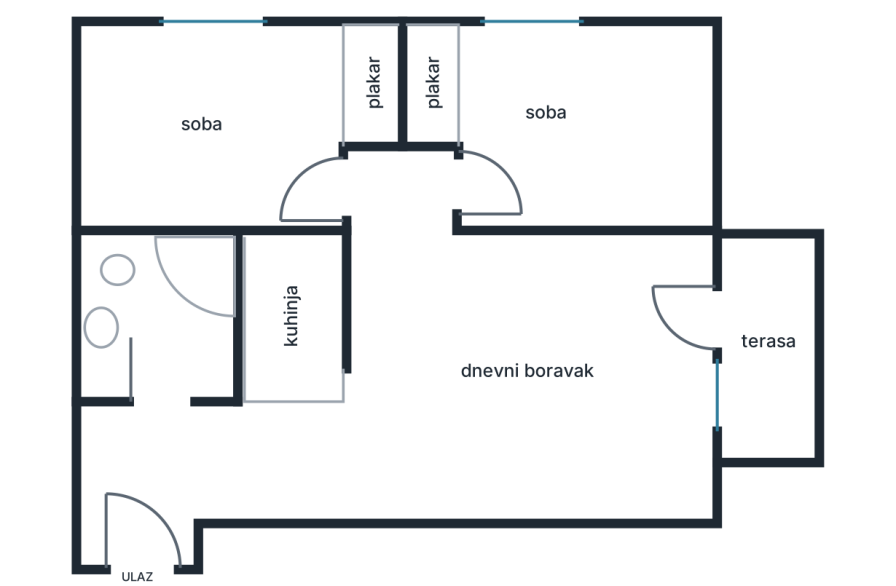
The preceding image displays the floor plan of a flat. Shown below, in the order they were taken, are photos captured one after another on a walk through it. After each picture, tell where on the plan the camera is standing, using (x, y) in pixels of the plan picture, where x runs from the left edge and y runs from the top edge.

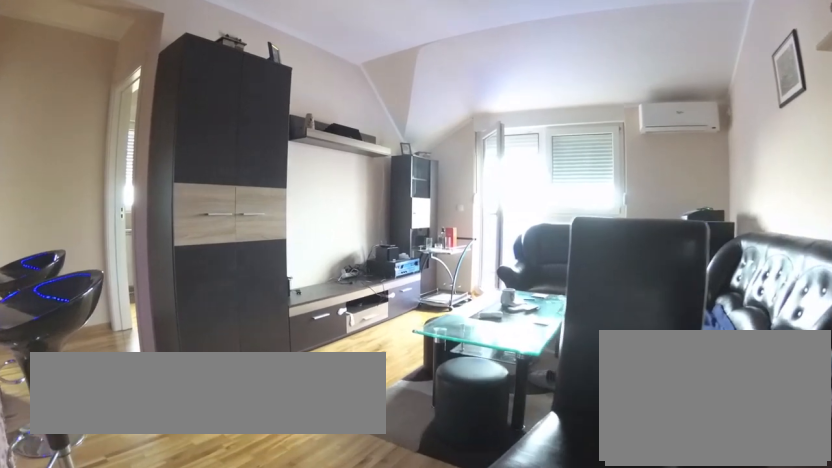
(347, 459)
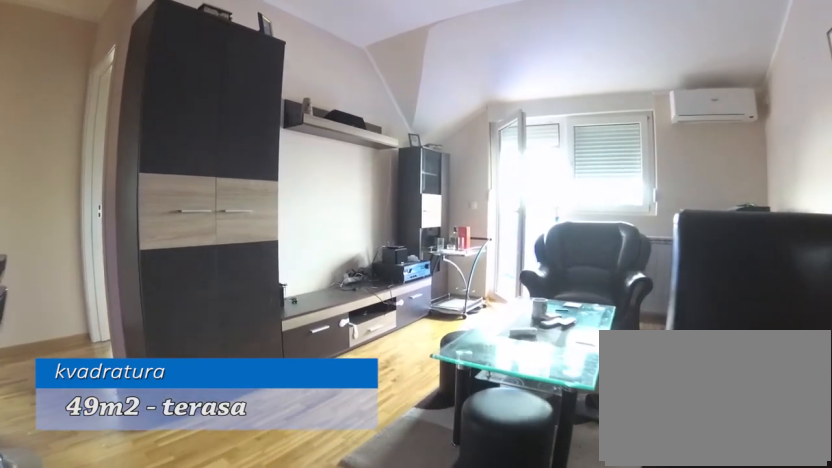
(373, 438)
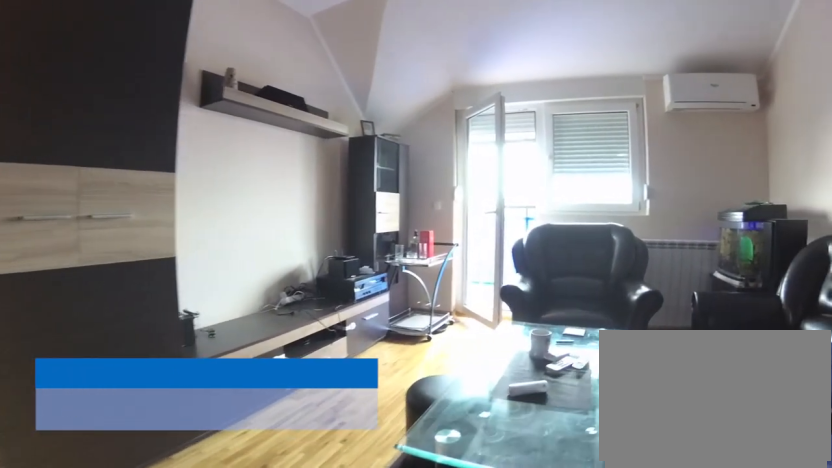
(429, 399)
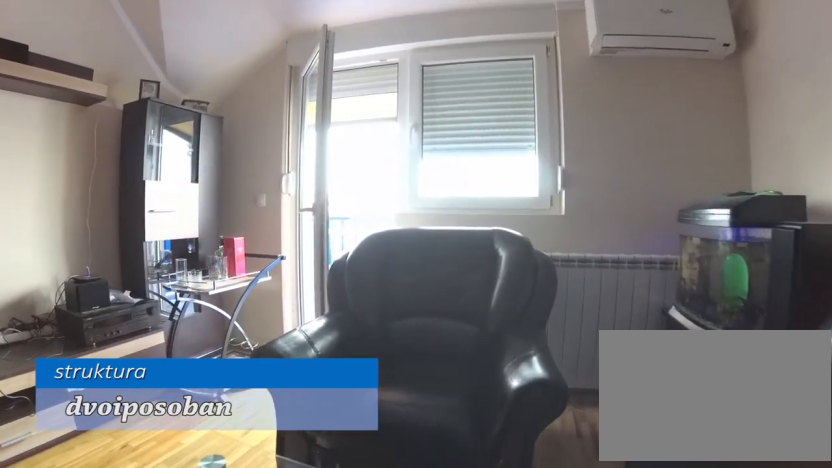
(502, 395)
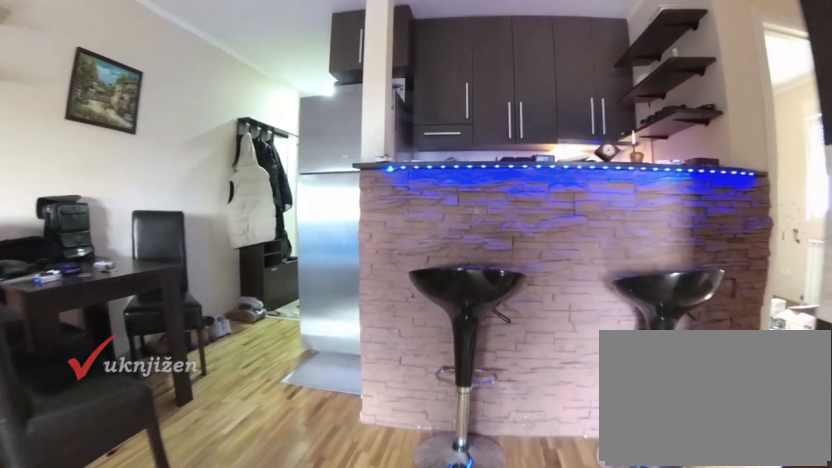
(509, 335)
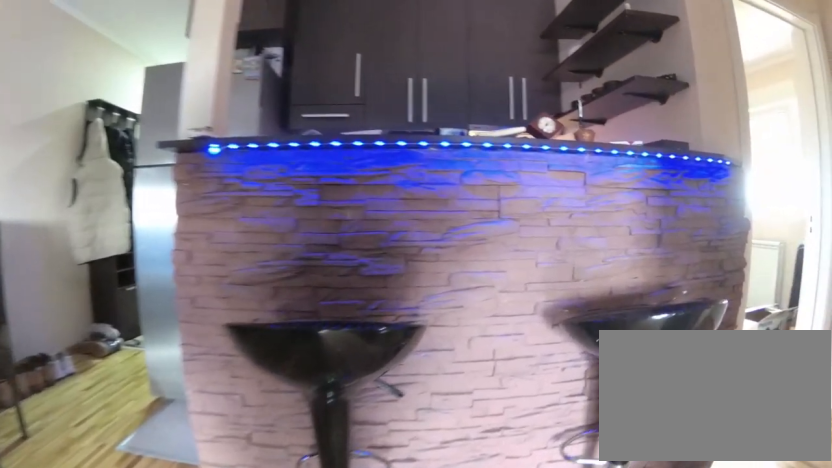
(466, 323)
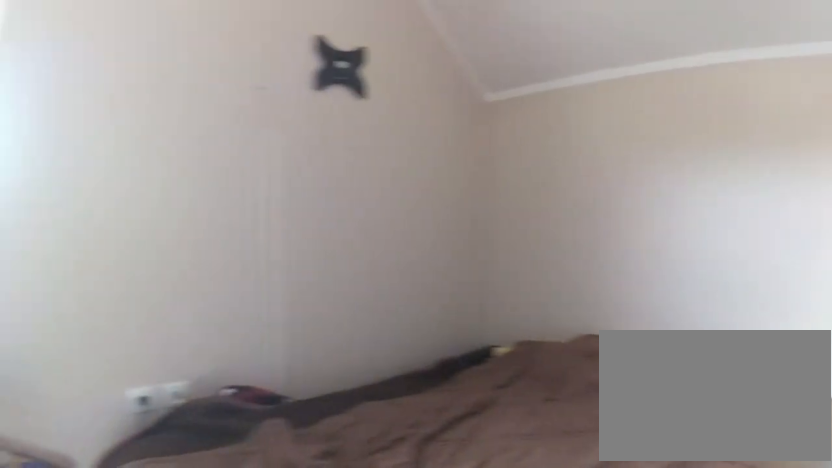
(542, 197)
